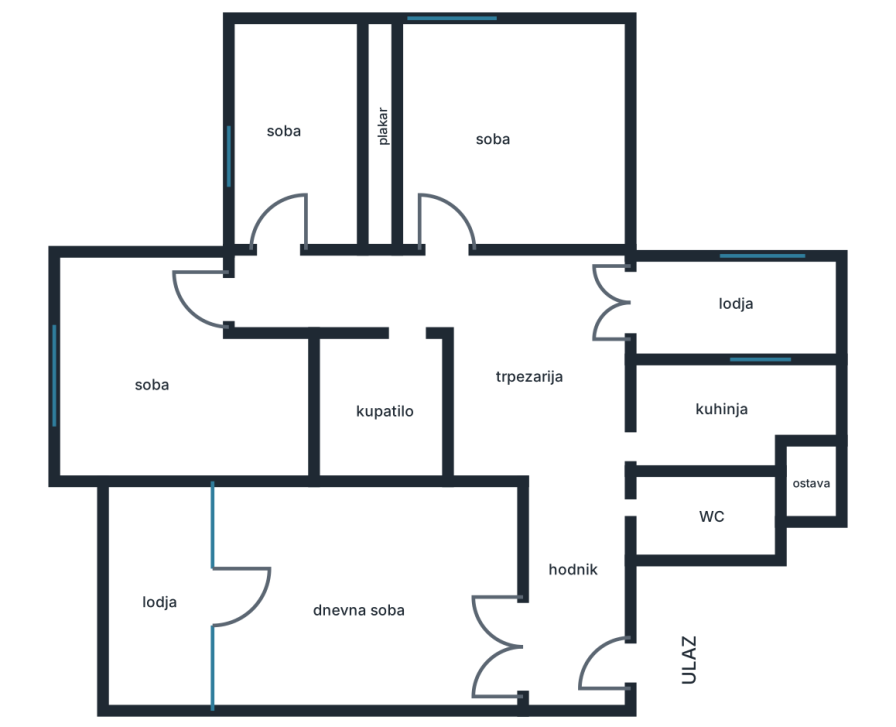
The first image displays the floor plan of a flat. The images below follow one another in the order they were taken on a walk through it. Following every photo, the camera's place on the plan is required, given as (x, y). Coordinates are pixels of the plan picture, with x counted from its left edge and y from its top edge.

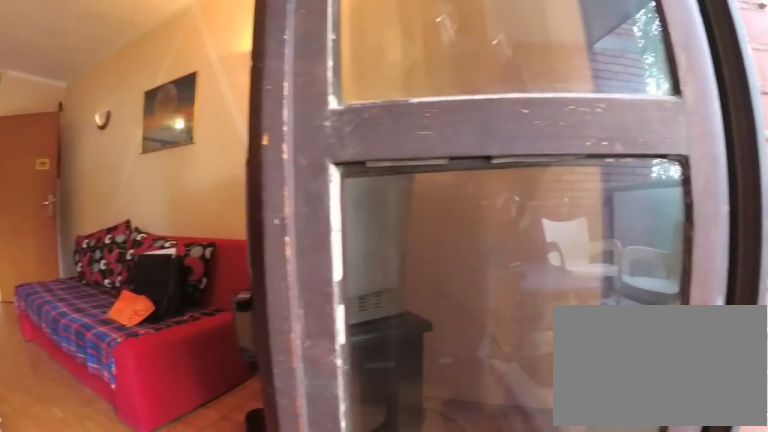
(211, 555)
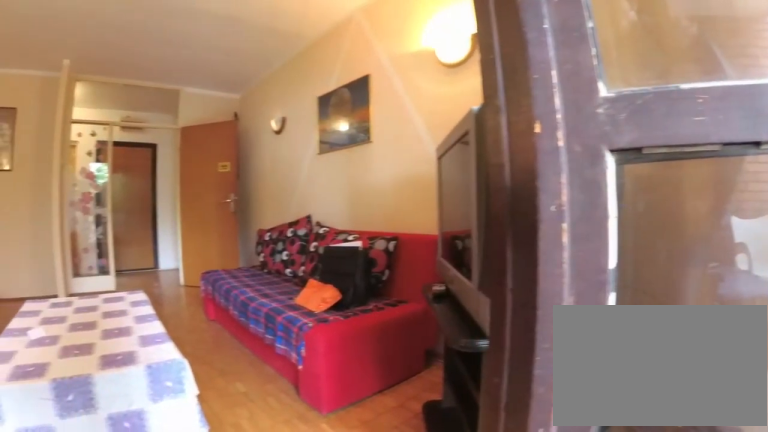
(202, 566)
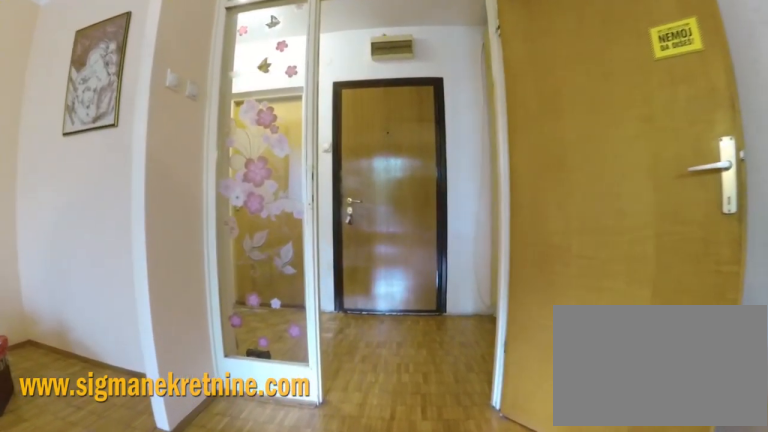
(384, 616)
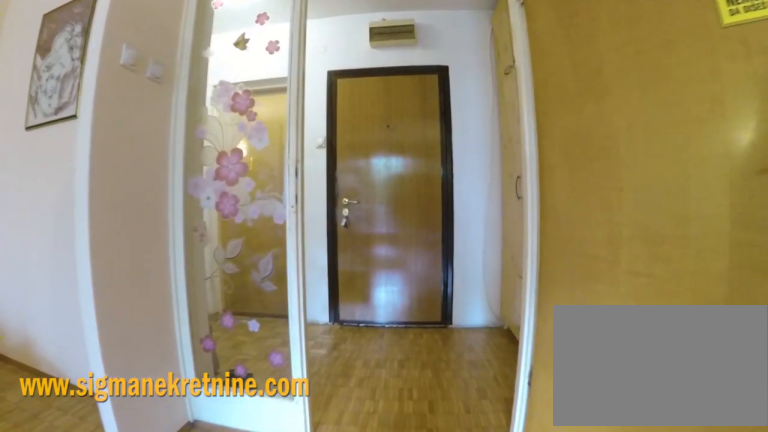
(397, 618)
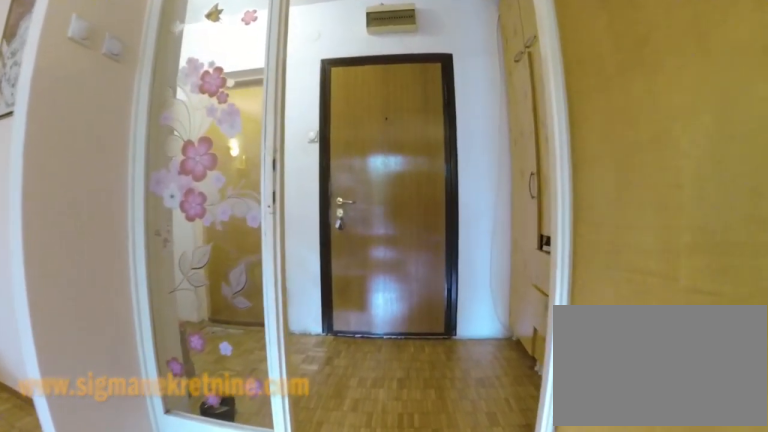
(410, 618)
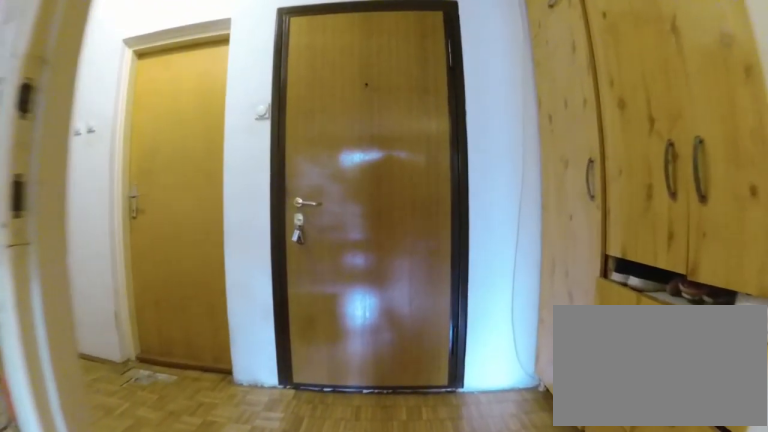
(473, 632)
